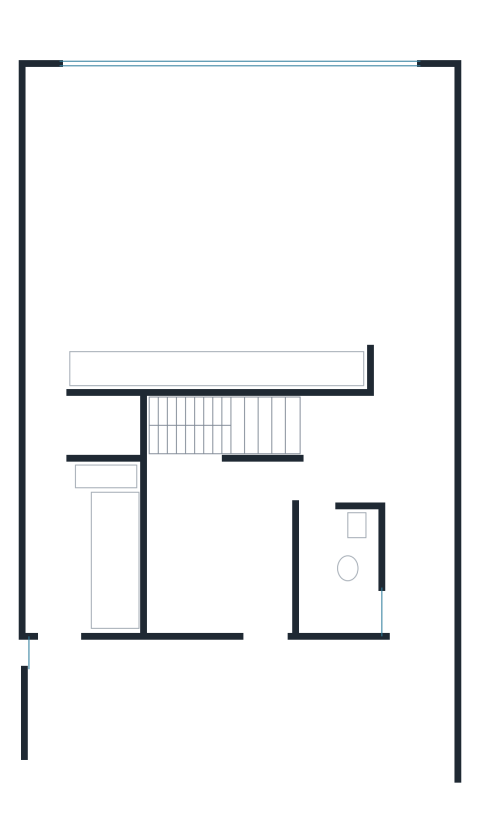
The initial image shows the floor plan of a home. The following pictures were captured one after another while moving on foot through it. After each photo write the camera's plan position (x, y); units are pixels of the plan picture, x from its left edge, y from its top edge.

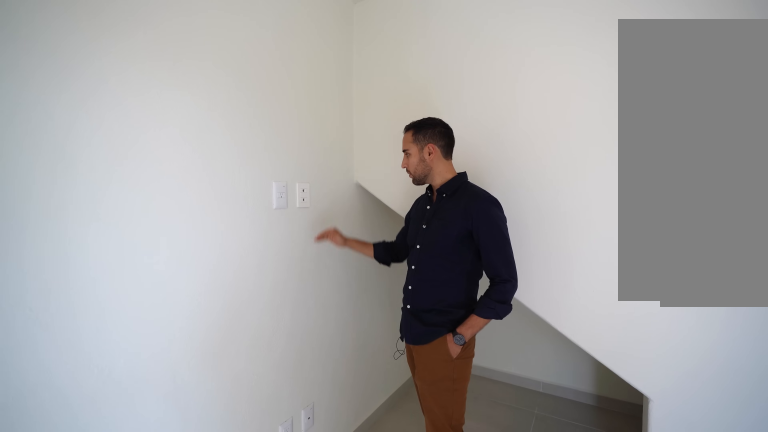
(184, 575)
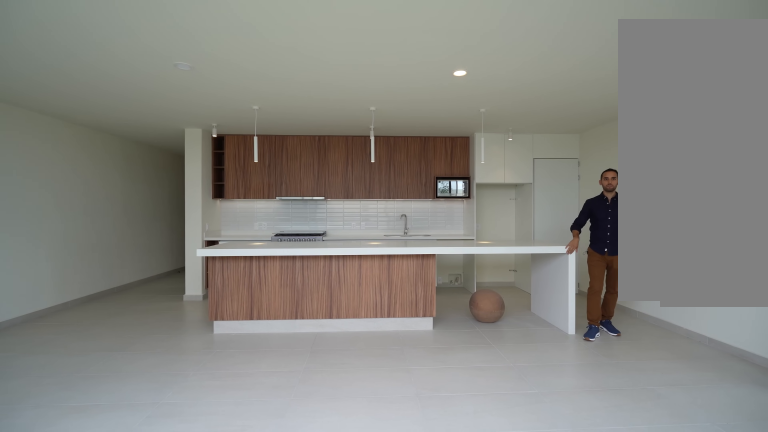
(185, 111)
